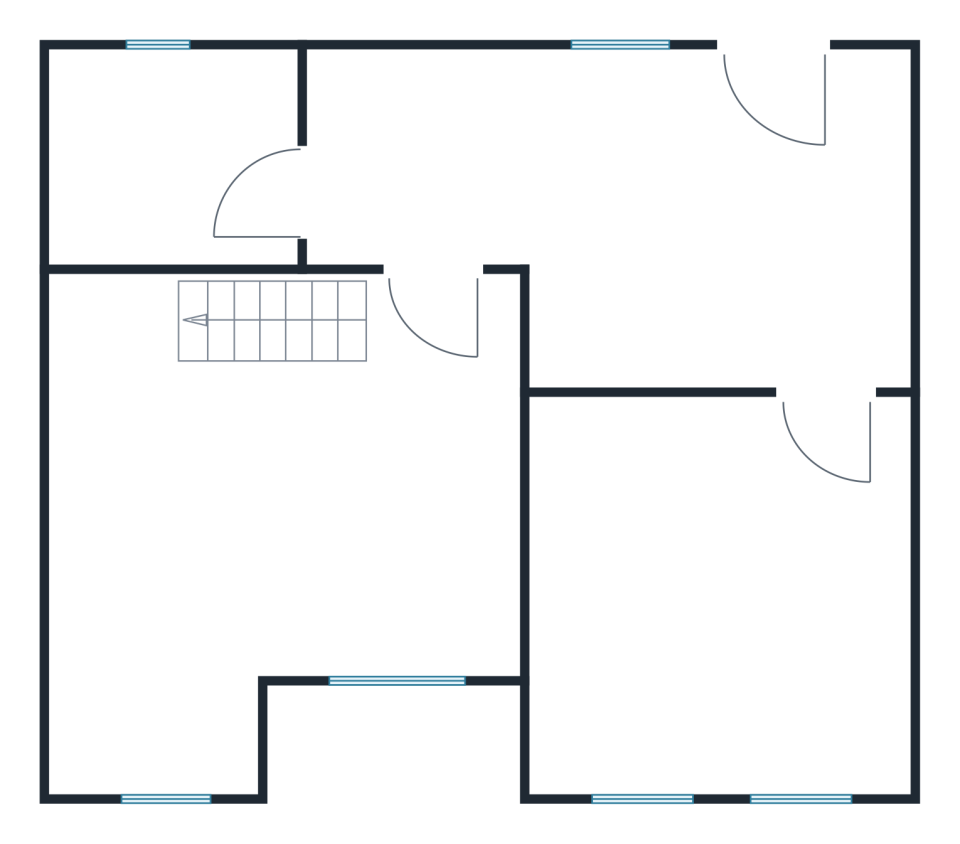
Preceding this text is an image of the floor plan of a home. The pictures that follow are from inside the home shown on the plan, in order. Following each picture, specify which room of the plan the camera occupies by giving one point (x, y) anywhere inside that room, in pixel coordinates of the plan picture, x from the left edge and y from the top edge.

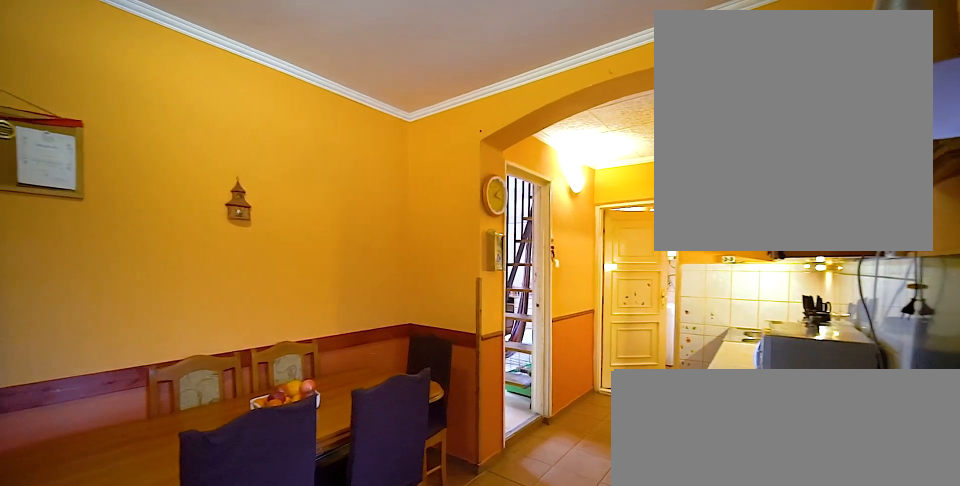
(651, 217)
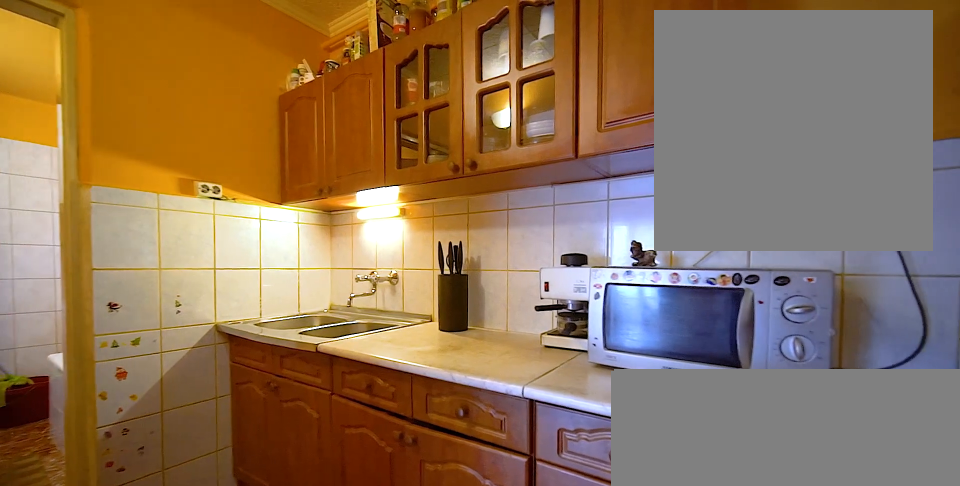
(654, 216)
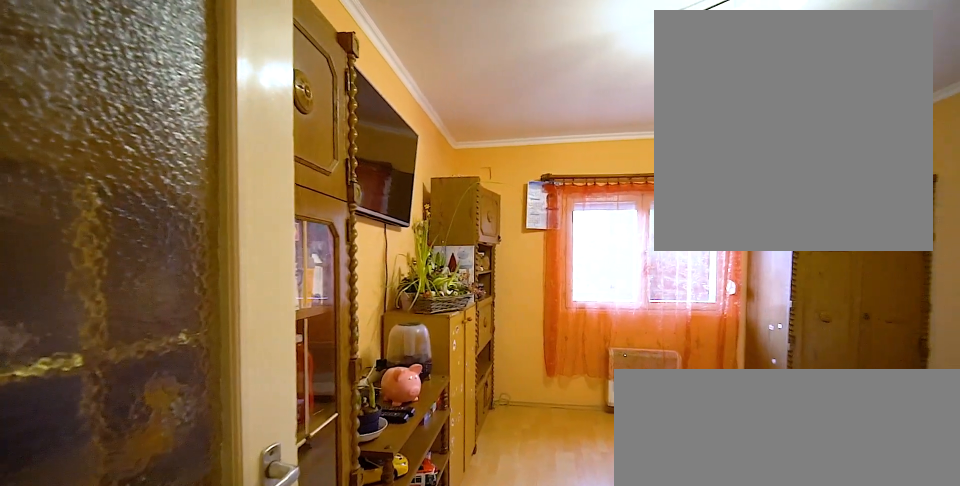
(728, 596)
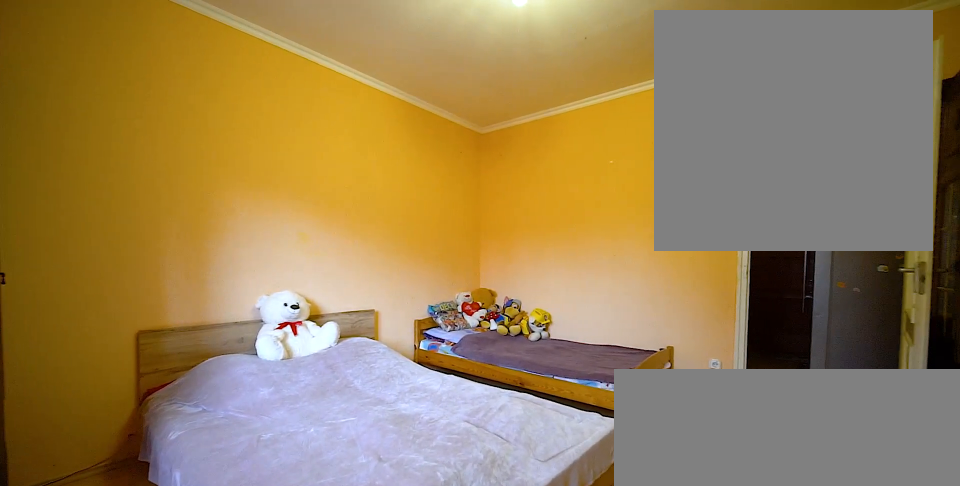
(729, 597)
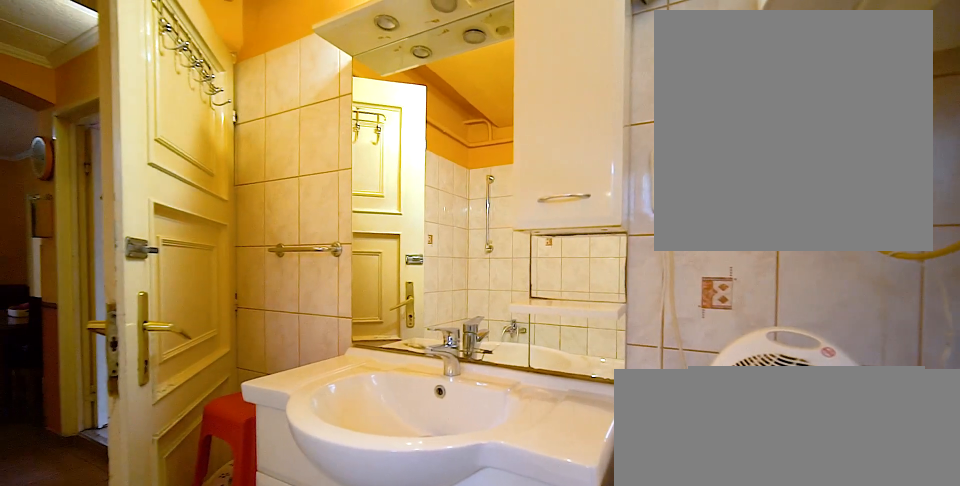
(174, 164)
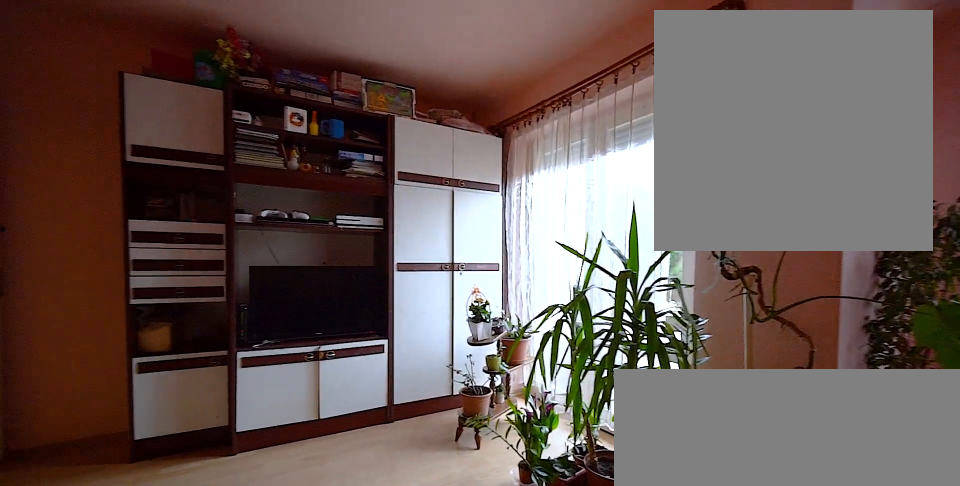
(251, 503)
